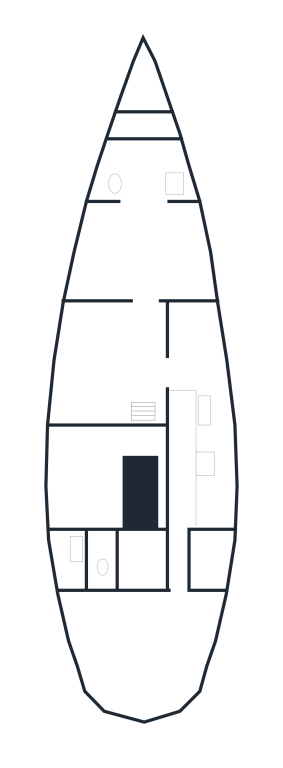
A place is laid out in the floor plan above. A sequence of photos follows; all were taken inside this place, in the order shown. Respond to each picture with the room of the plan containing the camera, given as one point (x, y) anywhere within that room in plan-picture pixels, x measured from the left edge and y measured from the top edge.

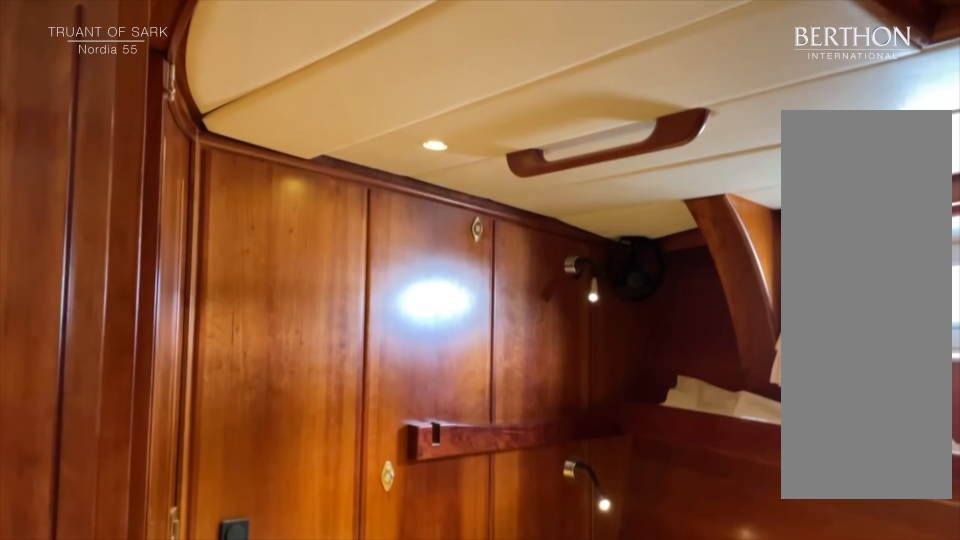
(139, 255)
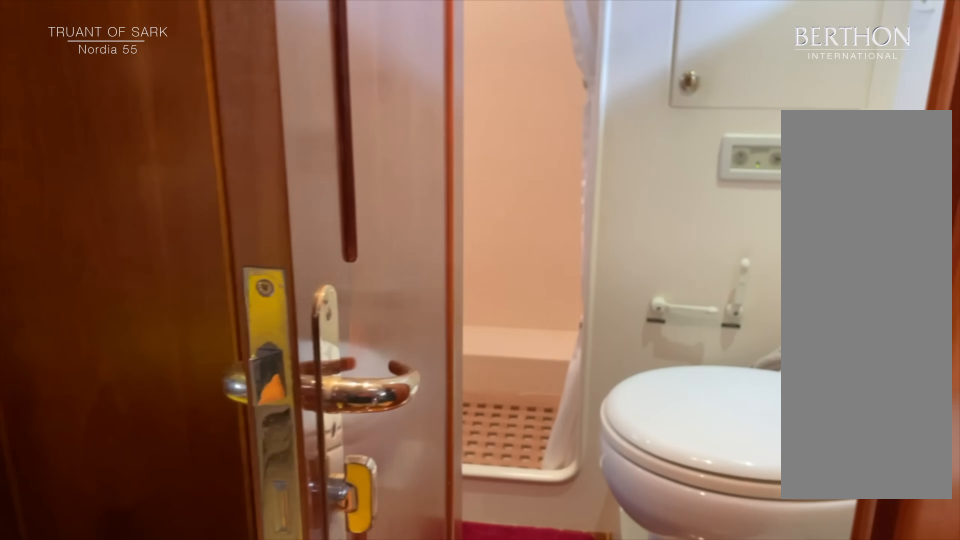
(139, 255)
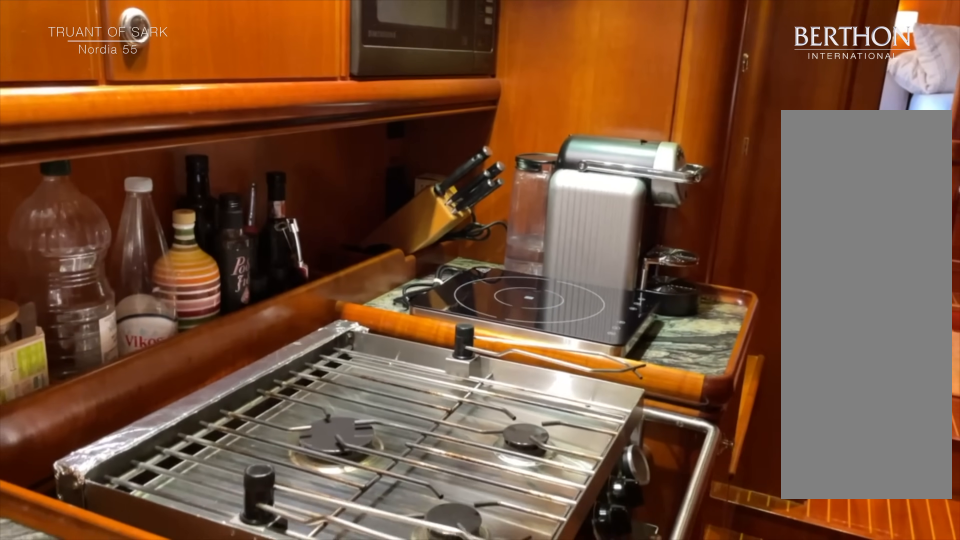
(202, 450)
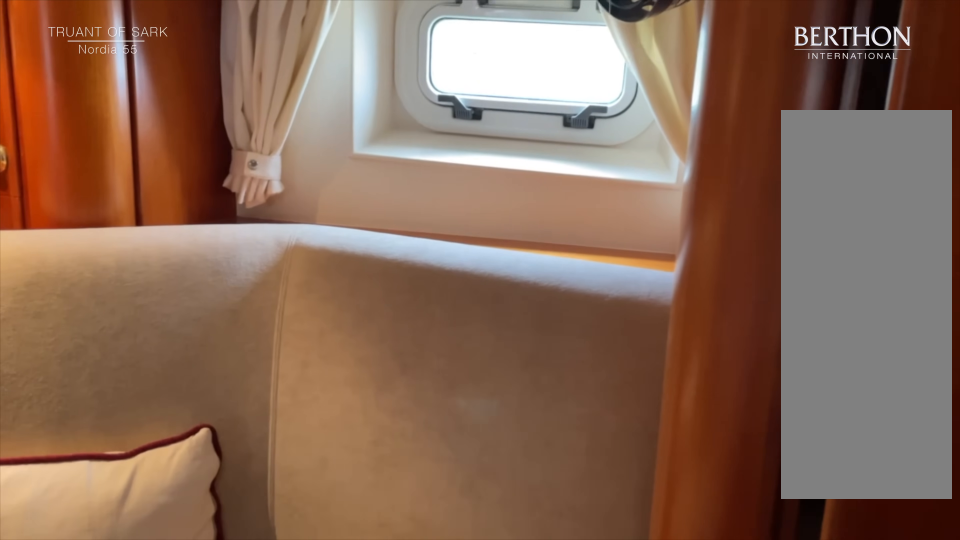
(142, 615)
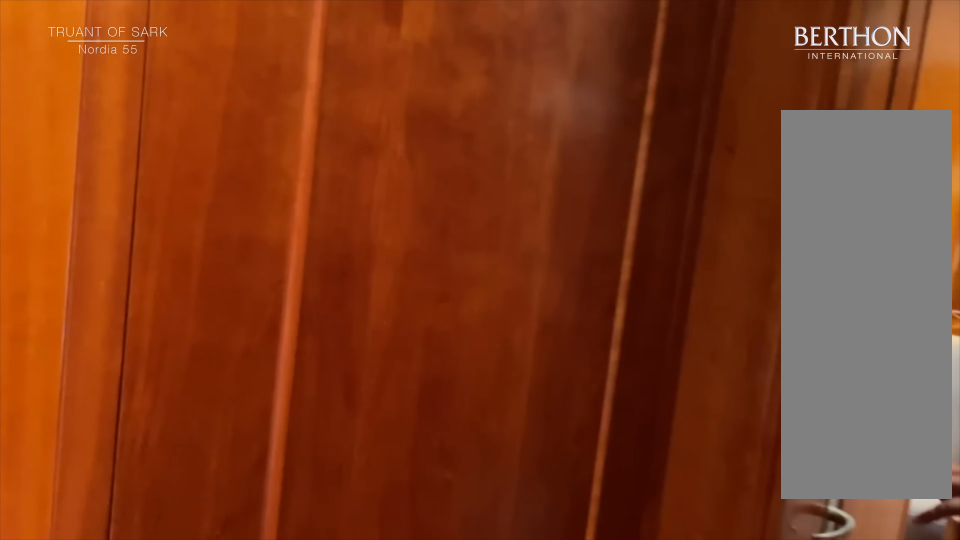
(142, 615)
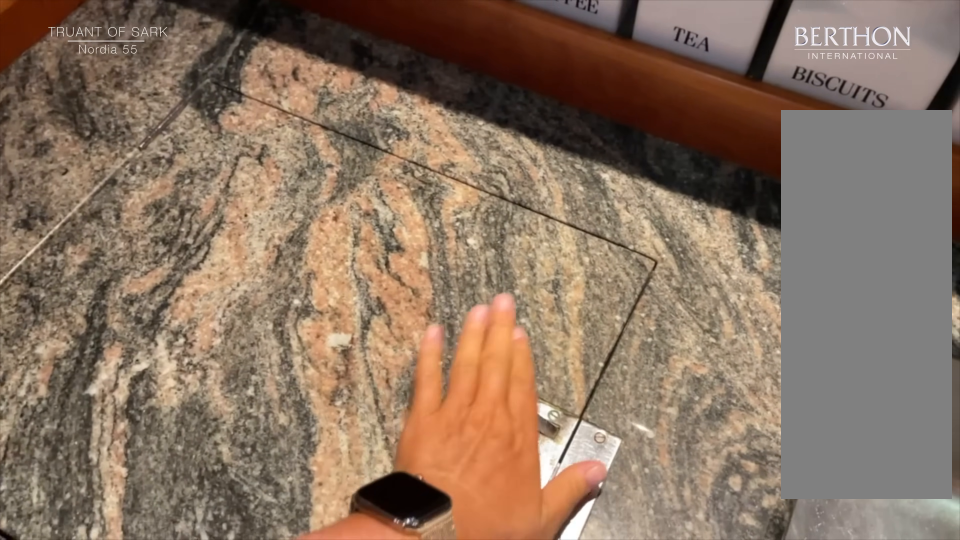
(202, 450)
